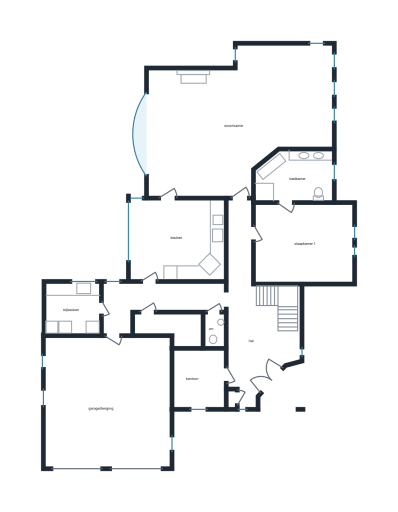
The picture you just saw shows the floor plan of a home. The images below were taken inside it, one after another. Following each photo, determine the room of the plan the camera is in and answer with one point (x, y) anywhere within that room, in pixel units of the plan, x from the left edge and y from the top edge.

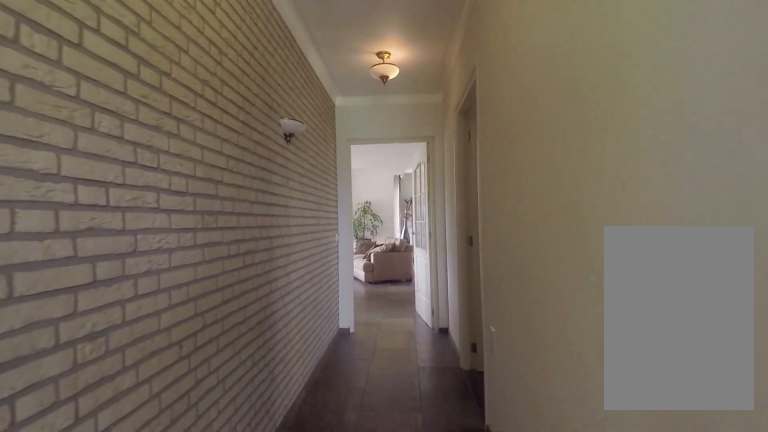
(251, 316)
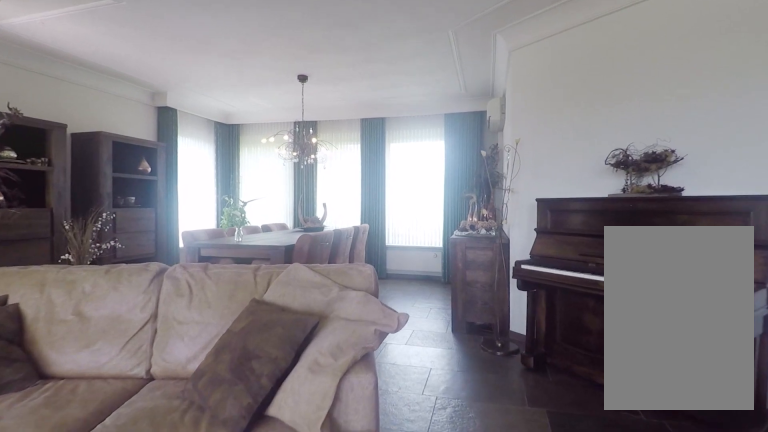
(232, 119)
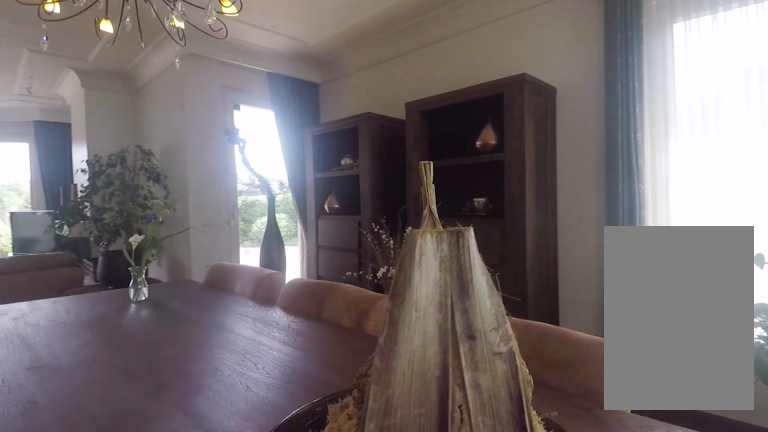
(232, 119)
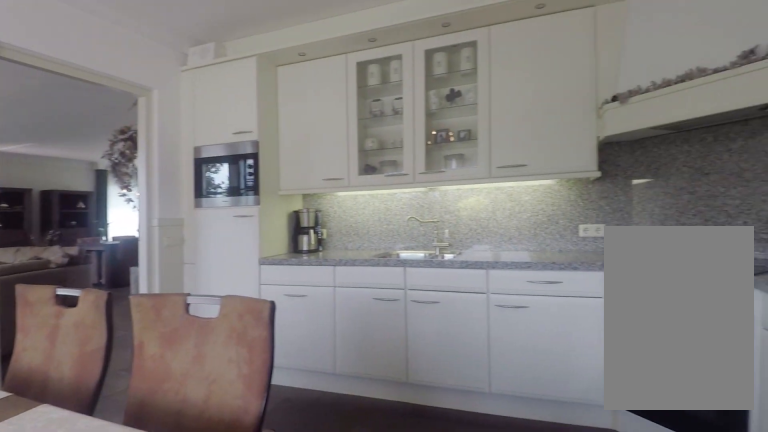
(177, 239)
